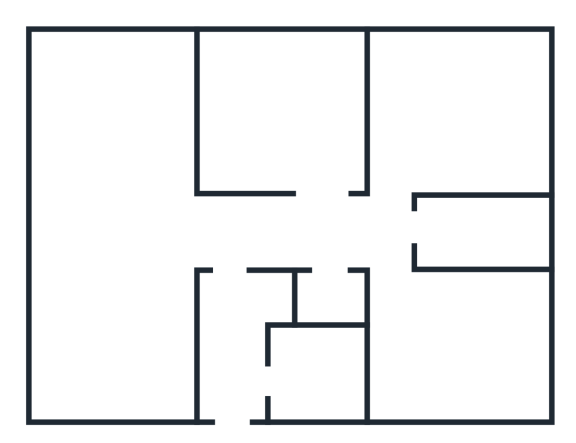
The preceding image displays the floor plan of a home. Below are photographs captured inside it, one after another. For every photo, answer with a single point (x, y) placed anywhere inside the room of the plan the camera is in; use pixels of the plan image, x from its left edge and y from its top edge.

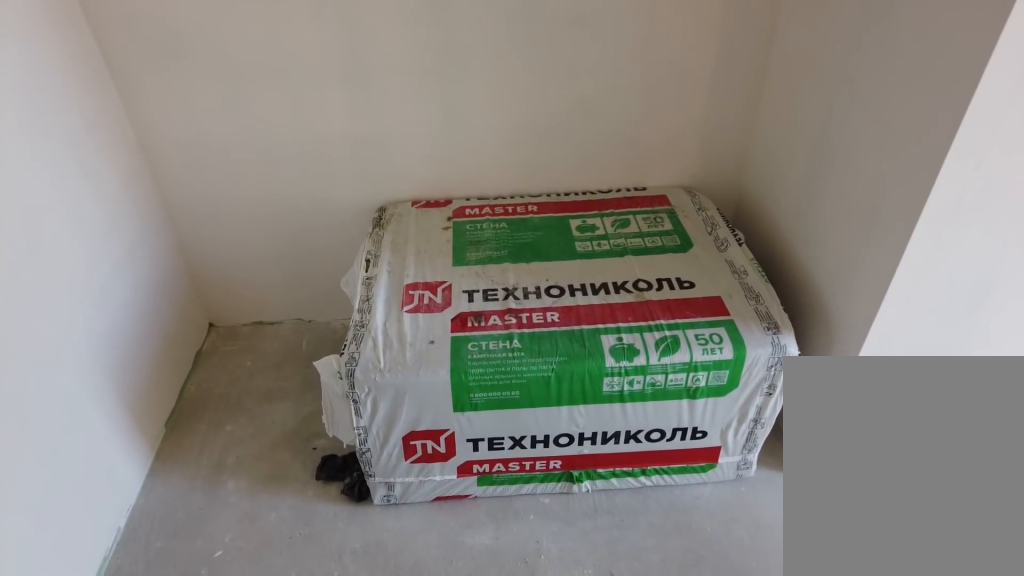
(227, 316)
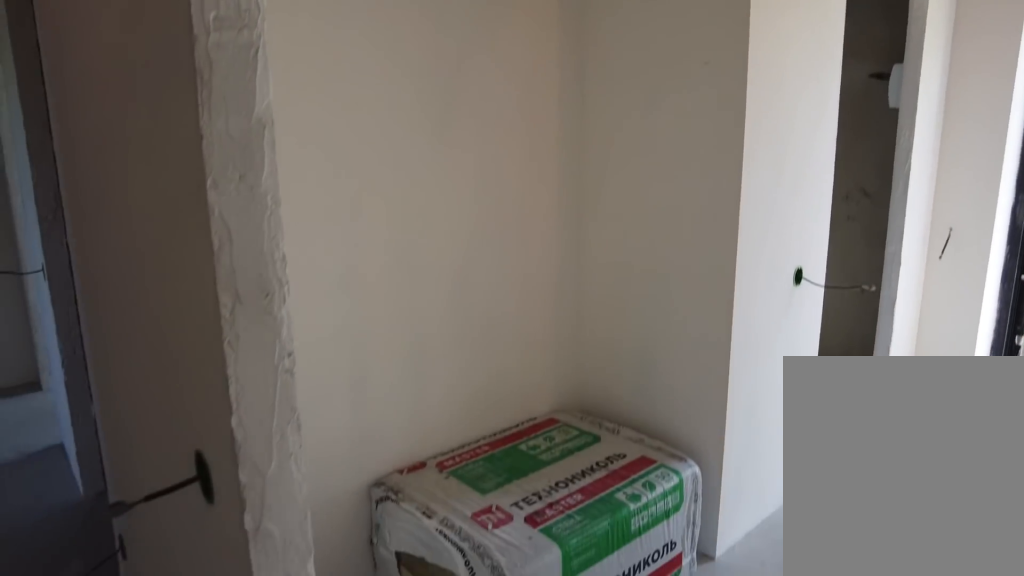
(227, 316)
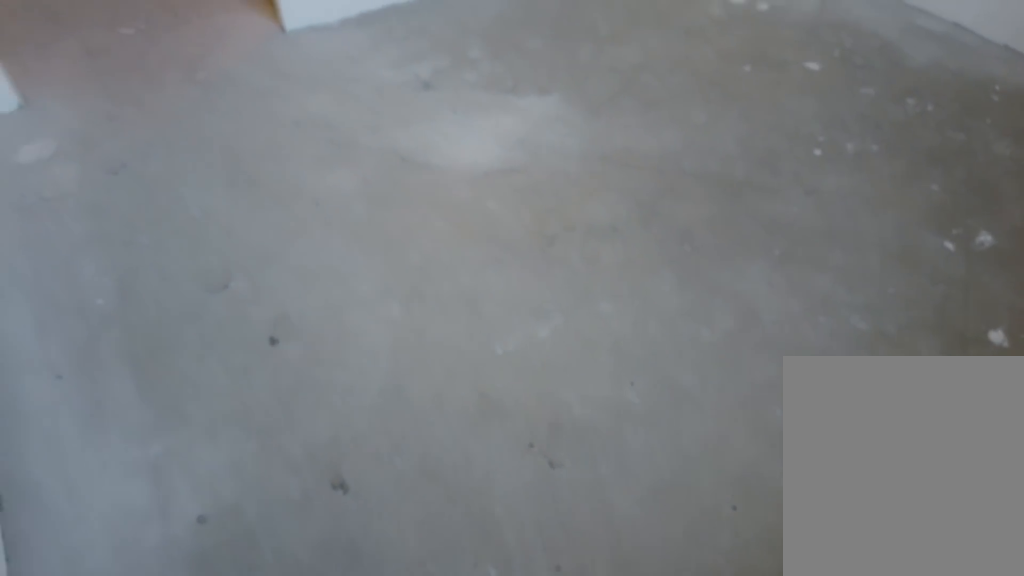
(321, 165)
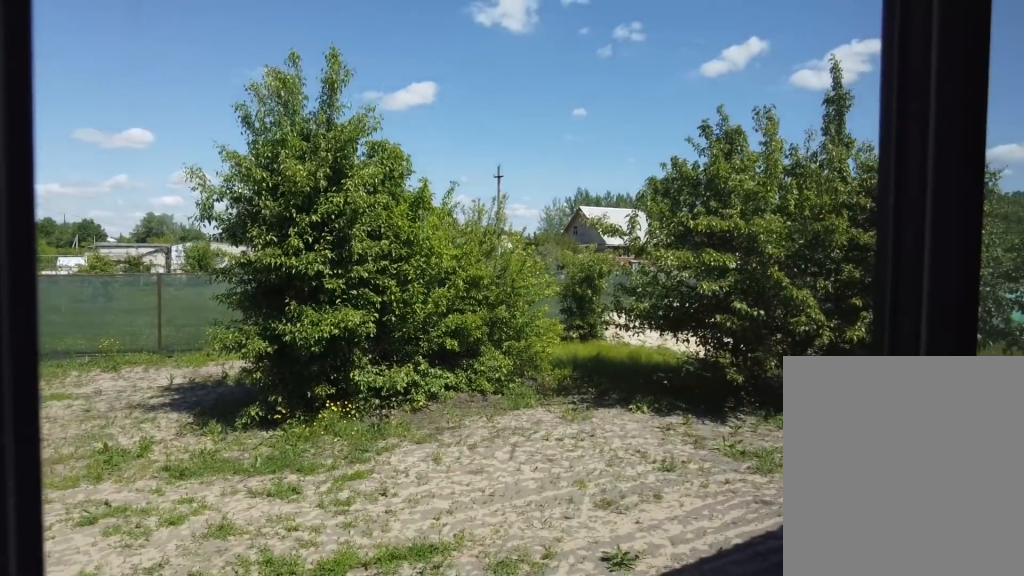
(321, 165)
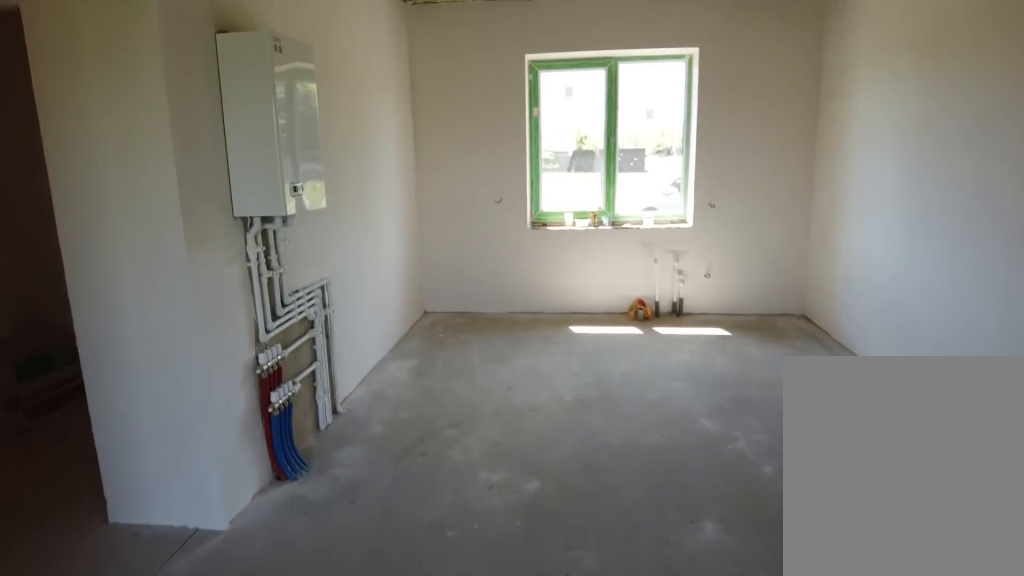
(128, 240)
